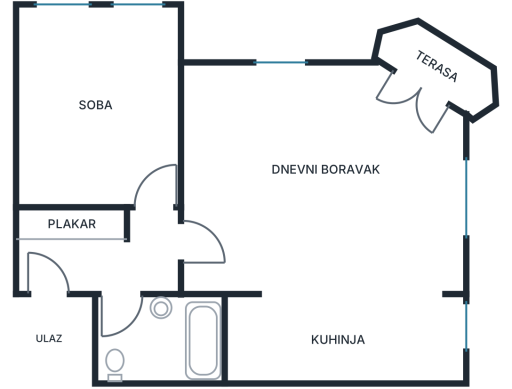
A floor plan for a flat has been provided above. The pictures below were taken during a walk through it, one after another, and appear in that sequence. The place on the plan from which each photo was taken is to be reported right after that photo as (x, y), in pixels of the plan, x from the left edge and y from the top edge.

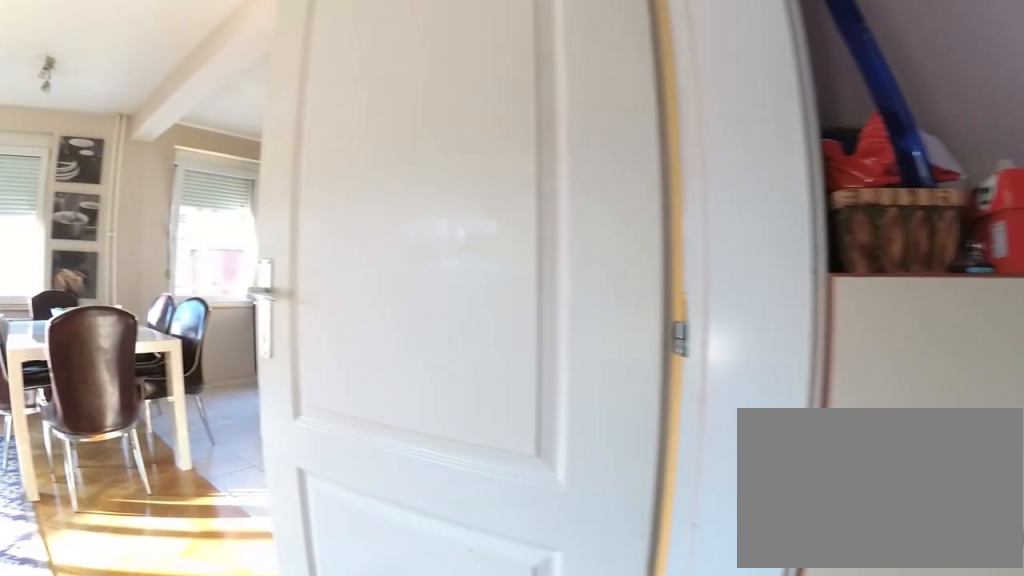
(152, 227)
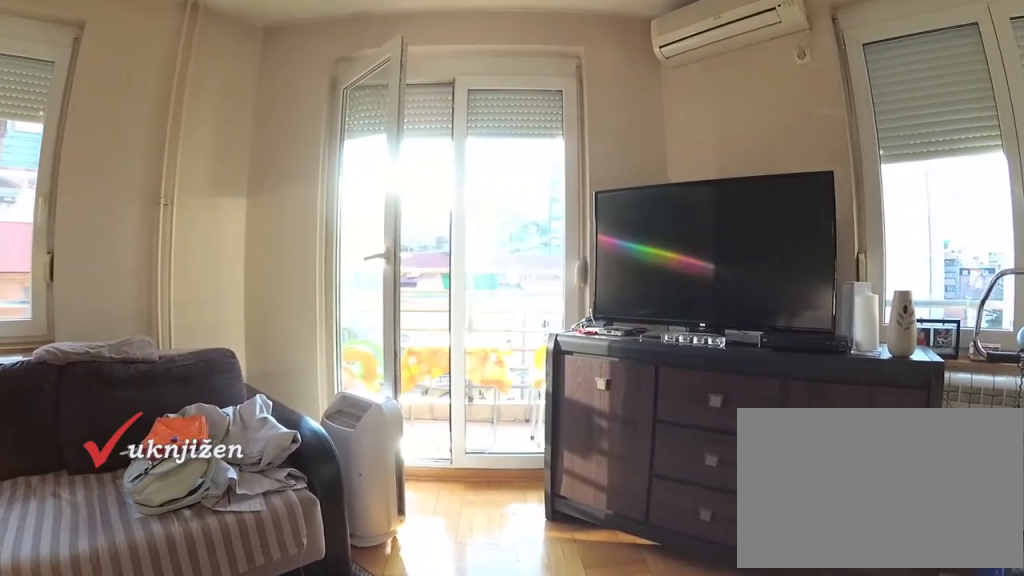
(334, 225)
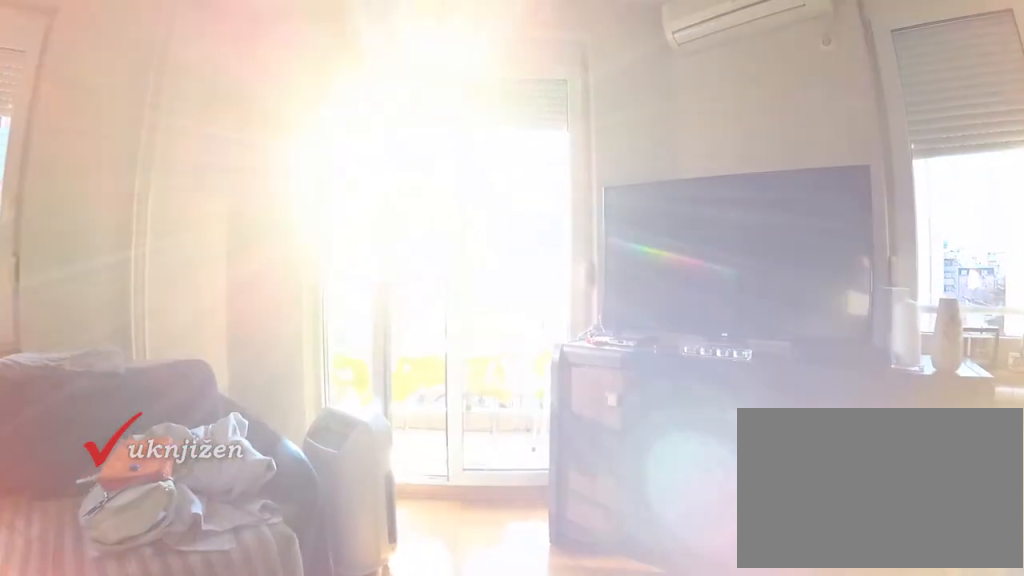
(338, 217)
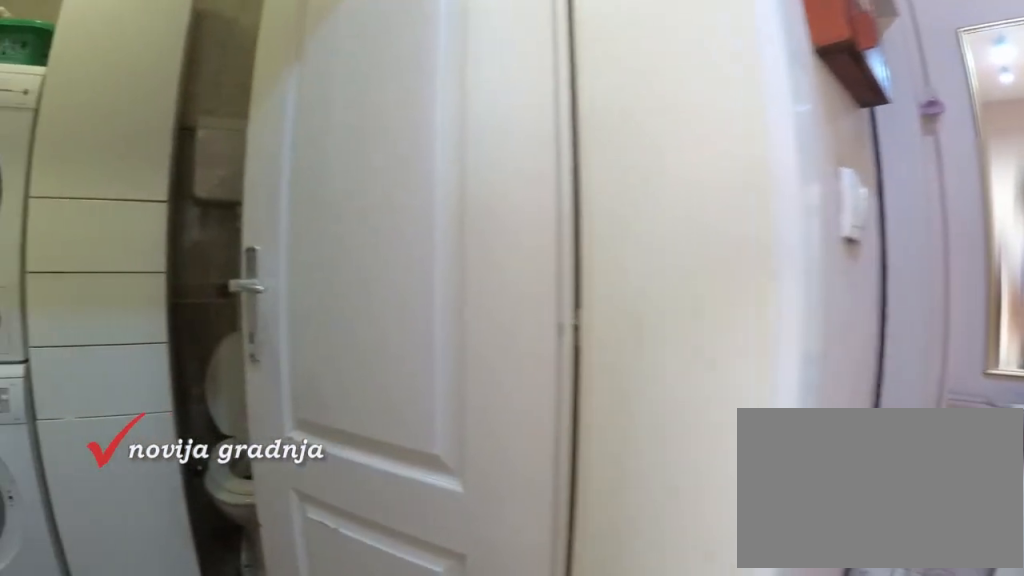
(135, 262)
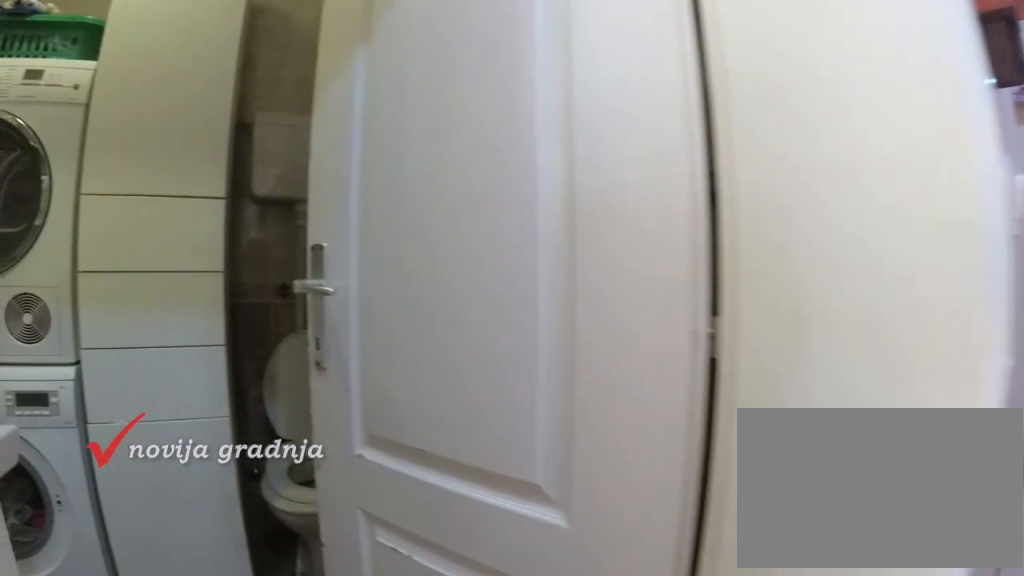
(133, 265)
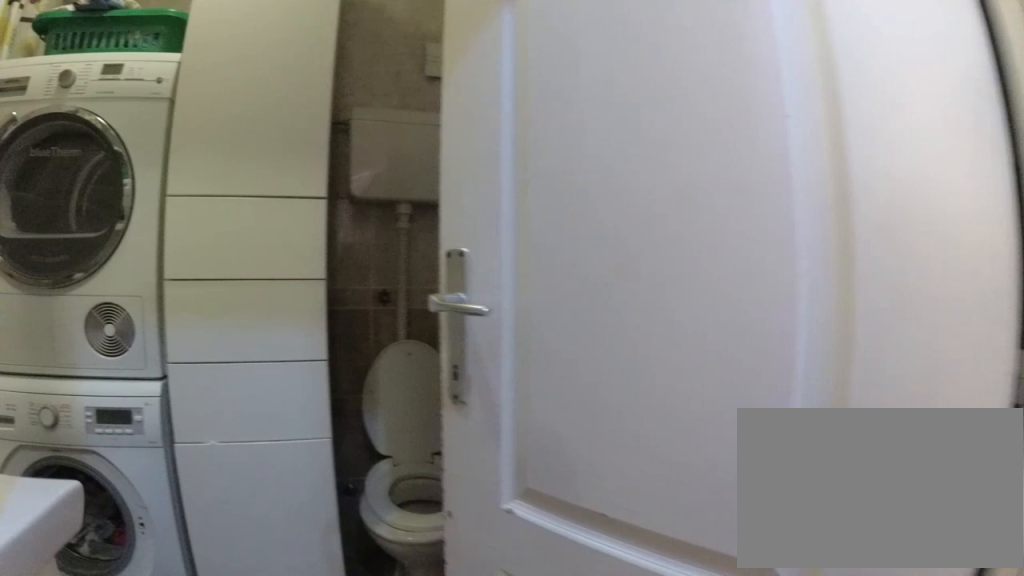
(131, 270)
